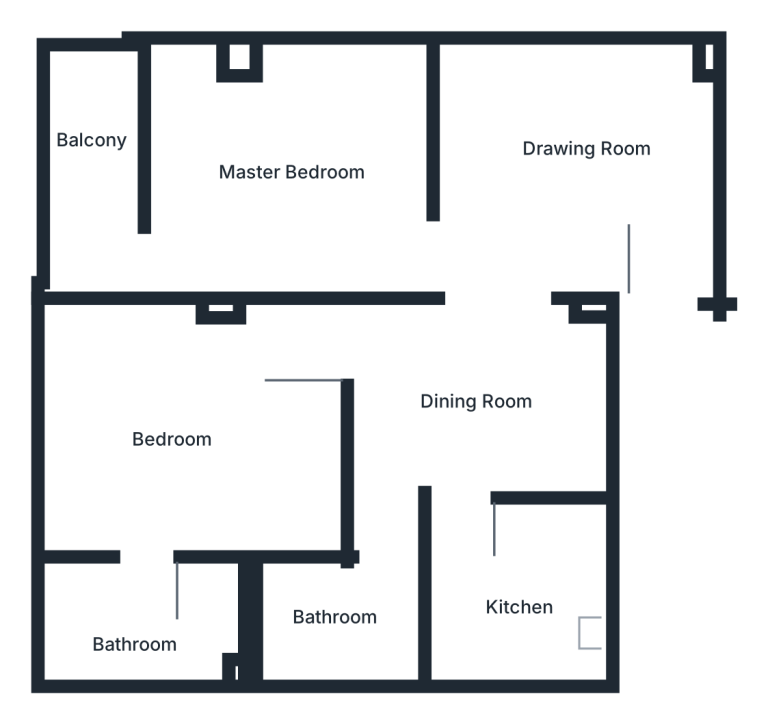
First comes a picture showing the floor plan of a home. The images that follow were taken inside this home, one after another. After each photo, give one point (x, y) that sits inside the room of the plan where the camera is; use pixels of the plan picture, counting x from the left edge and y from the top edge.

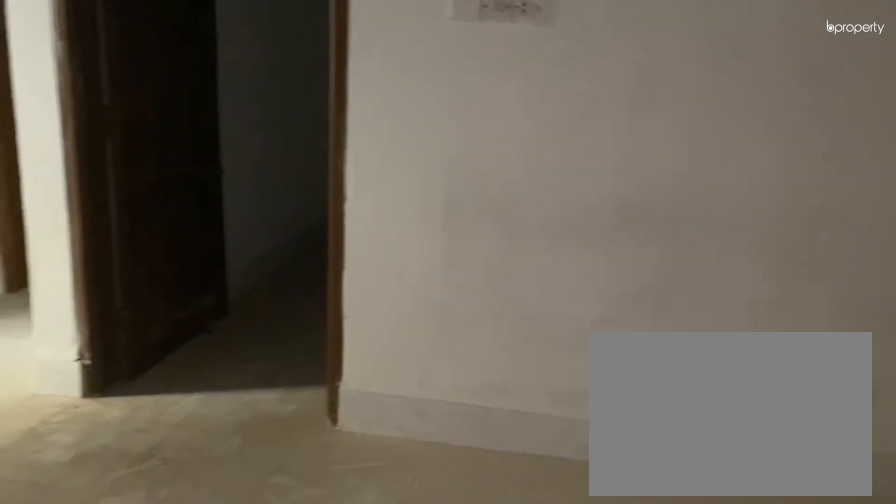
(563, 166)
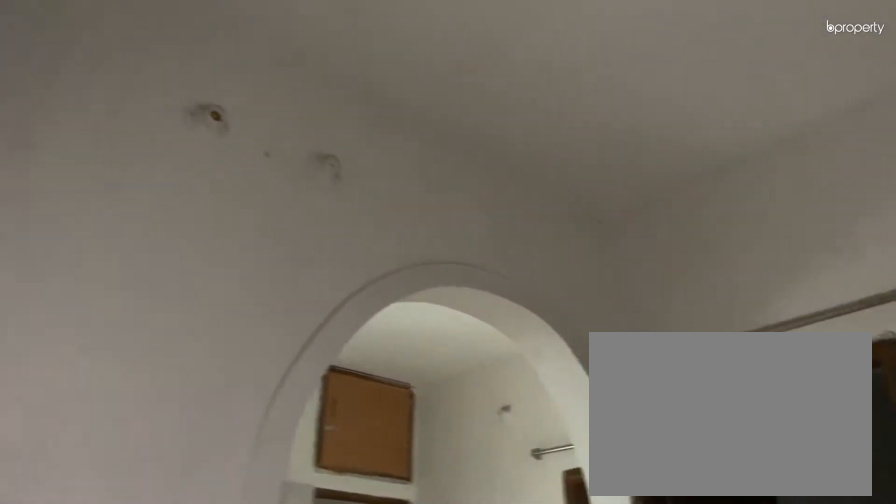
(563, 166)
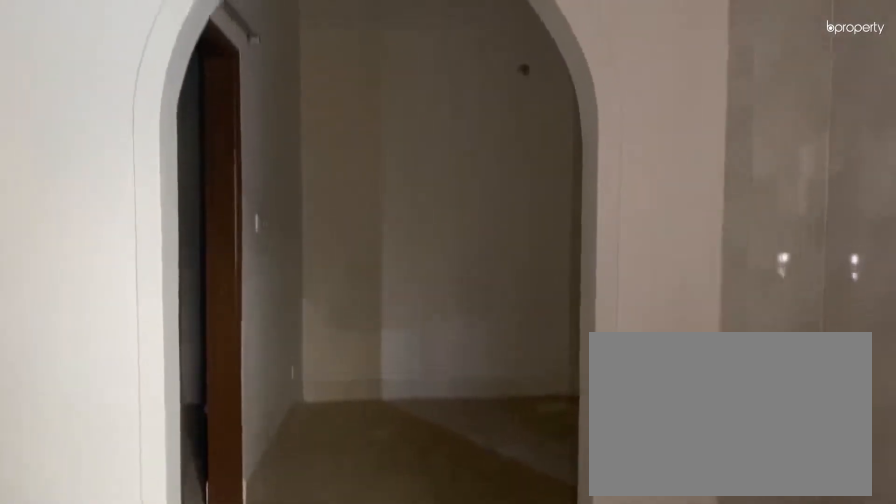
(466, 392)
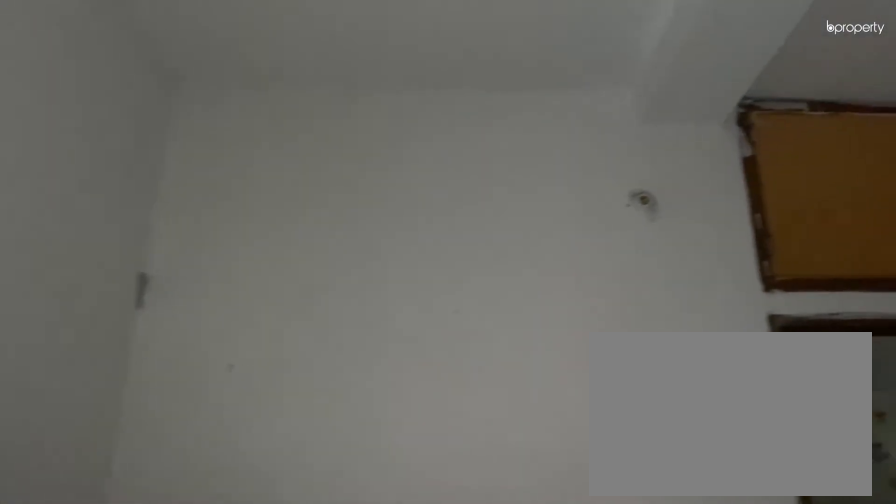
(206, 451)
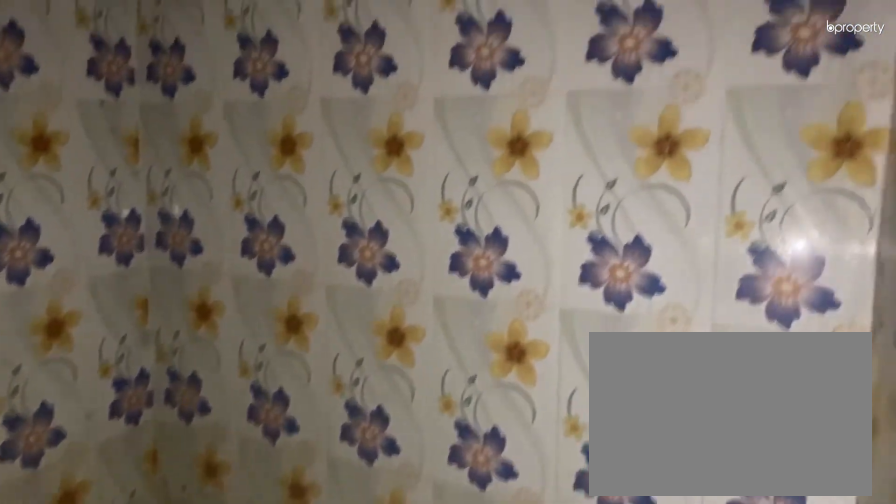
(152, 612)
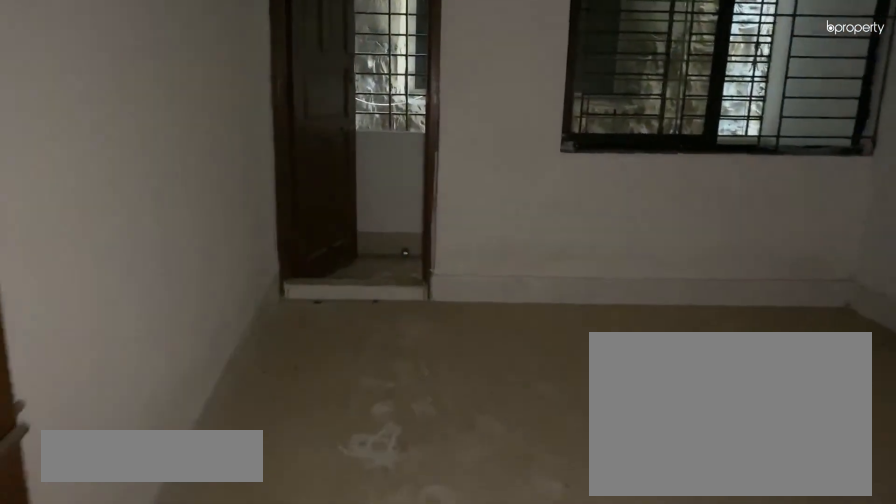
(257, 162)
